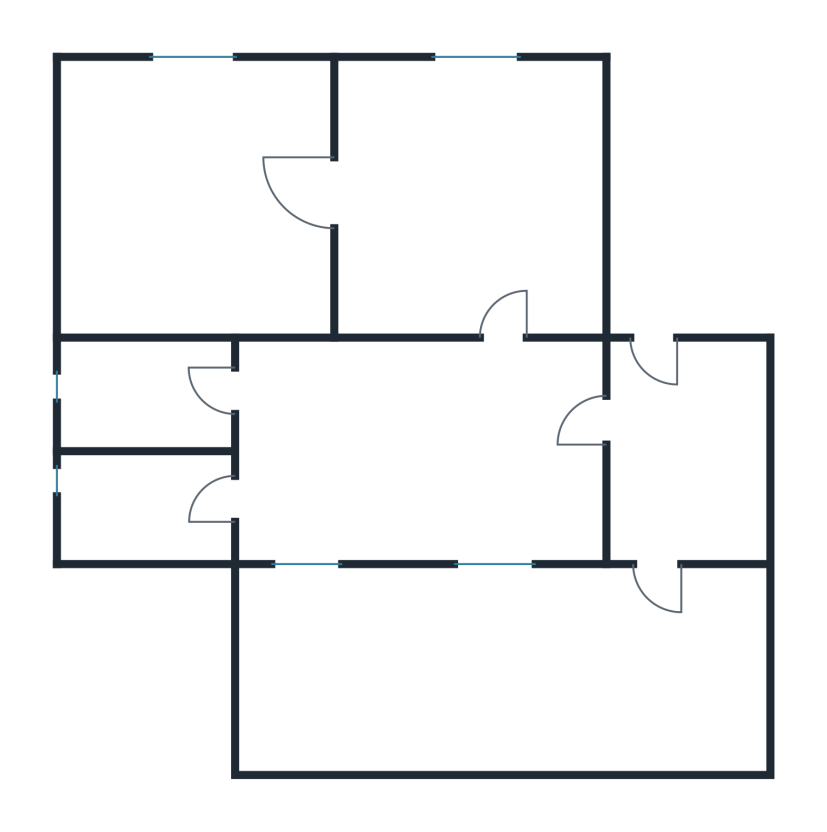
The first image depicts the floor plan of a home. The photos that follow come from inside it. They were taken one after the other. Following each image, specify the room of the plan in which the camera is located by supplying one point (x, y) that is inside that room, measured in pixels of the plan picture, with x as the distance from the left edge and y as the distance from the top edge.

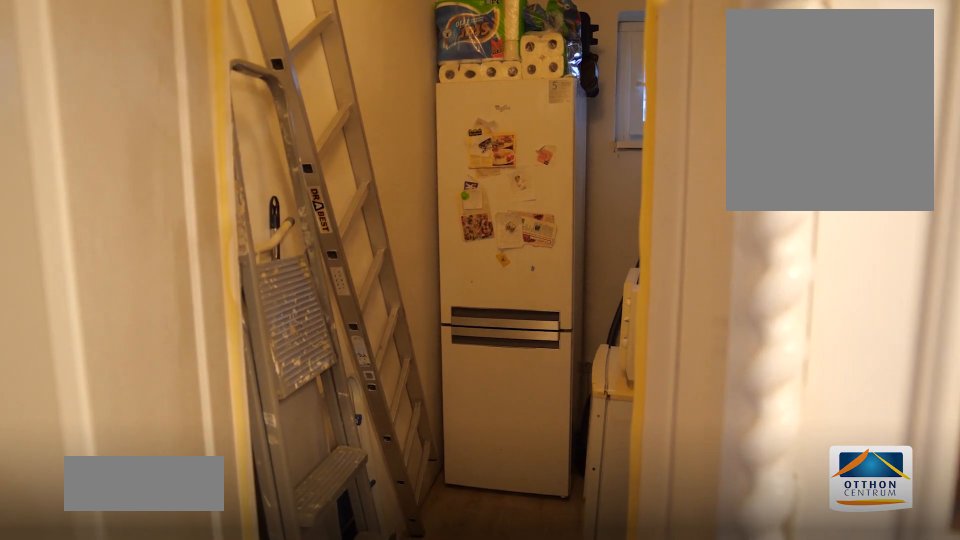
(148, 513)
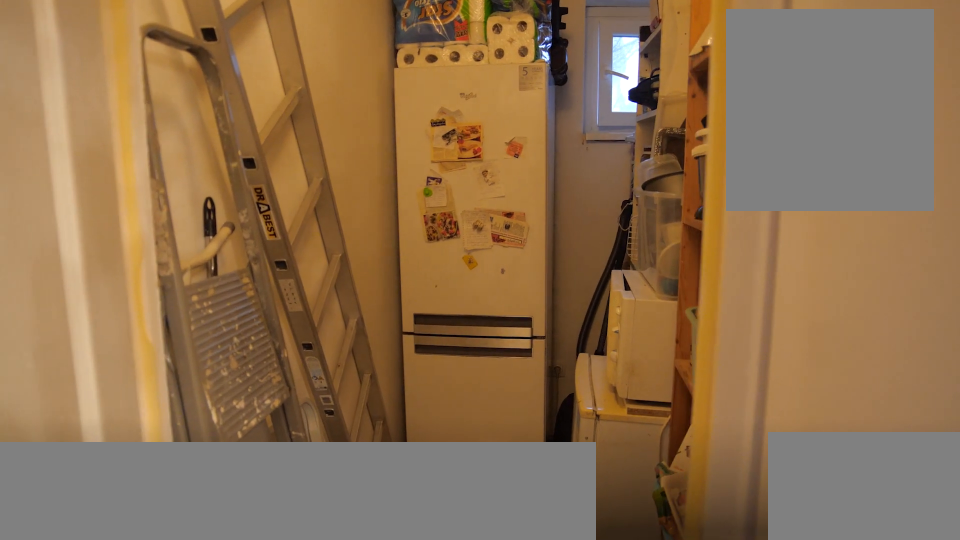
(149, 513)
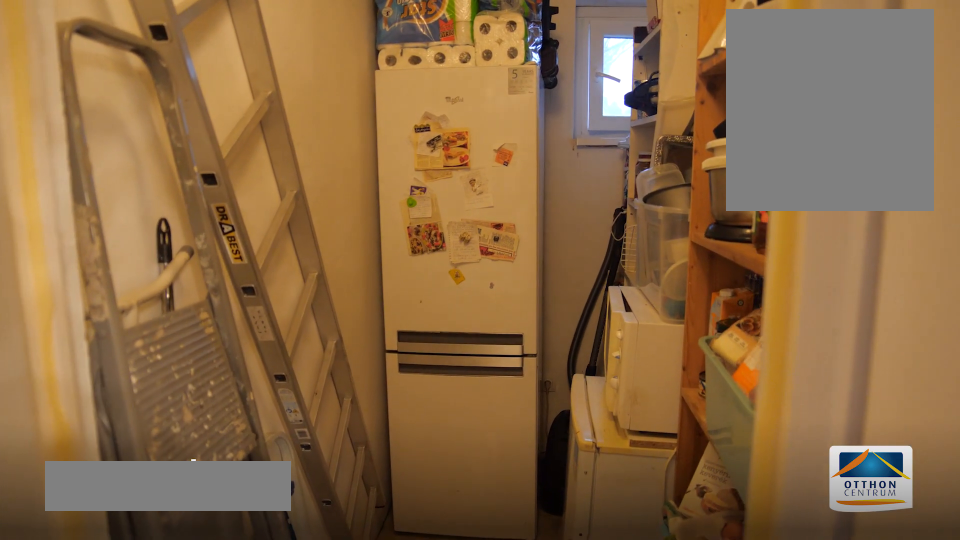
(150, 516)
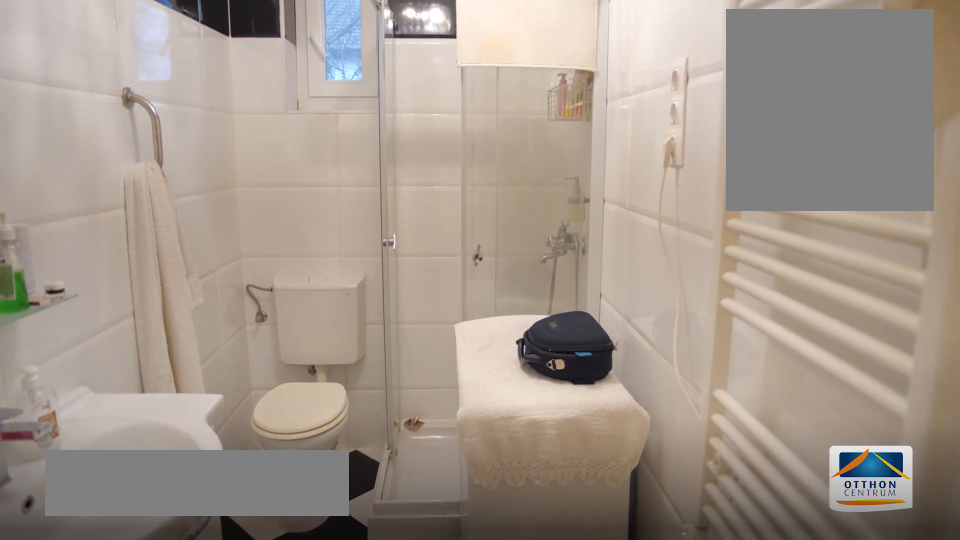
(148, 394)
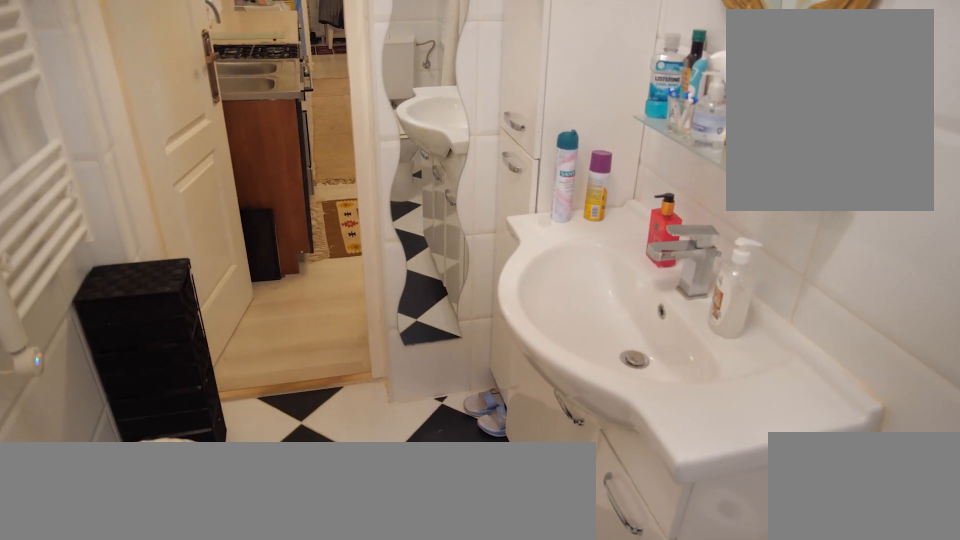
(149, 394)
